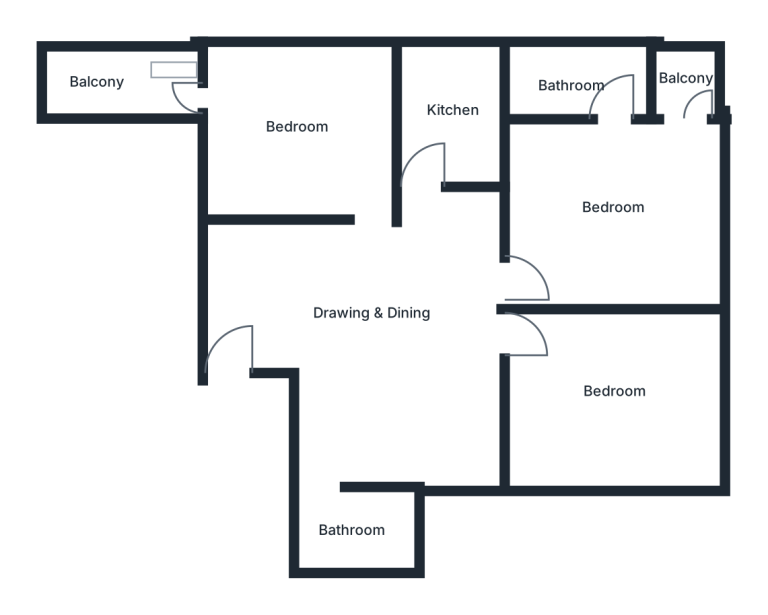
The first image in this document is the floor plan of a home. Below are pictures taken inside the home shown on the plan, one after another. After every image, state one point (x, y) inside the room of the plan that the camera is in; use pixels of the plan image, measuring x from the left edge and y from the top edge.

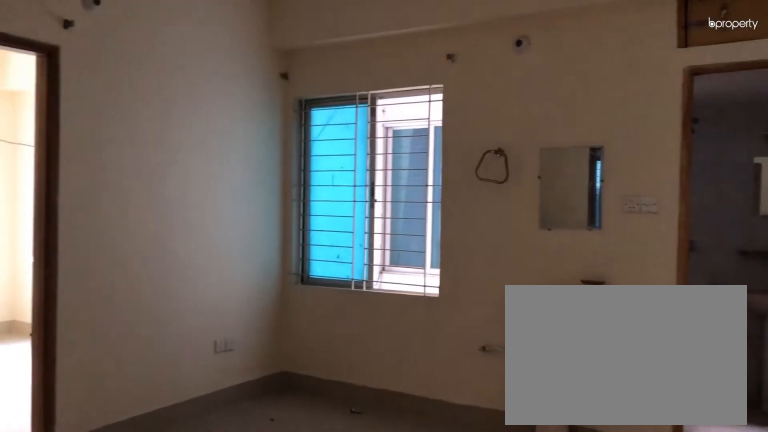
(370, 313)
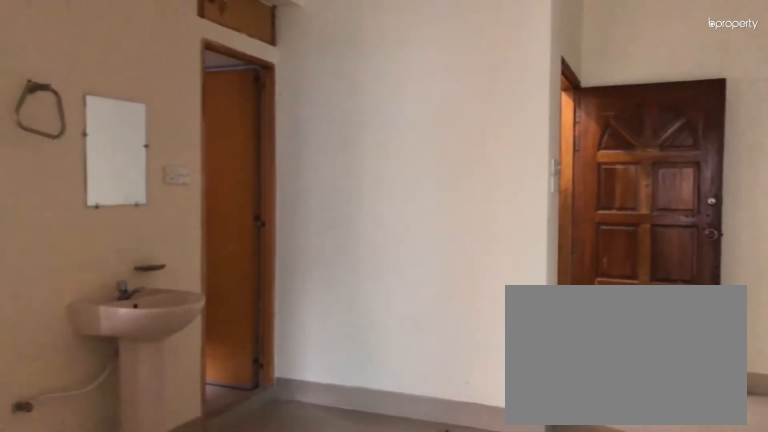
(369, 313)
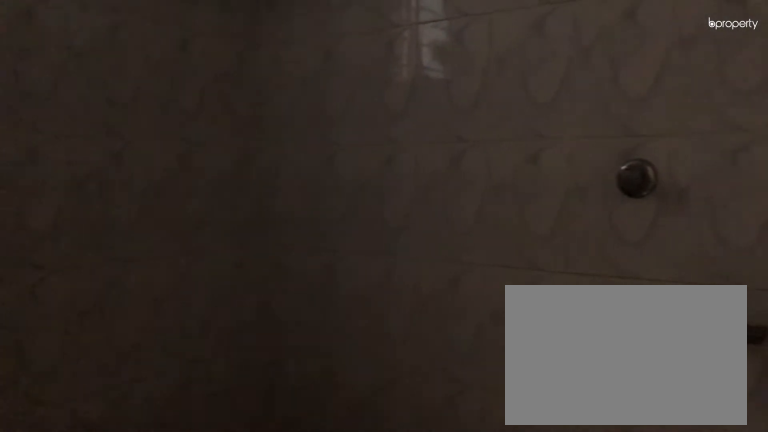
(352, 530)
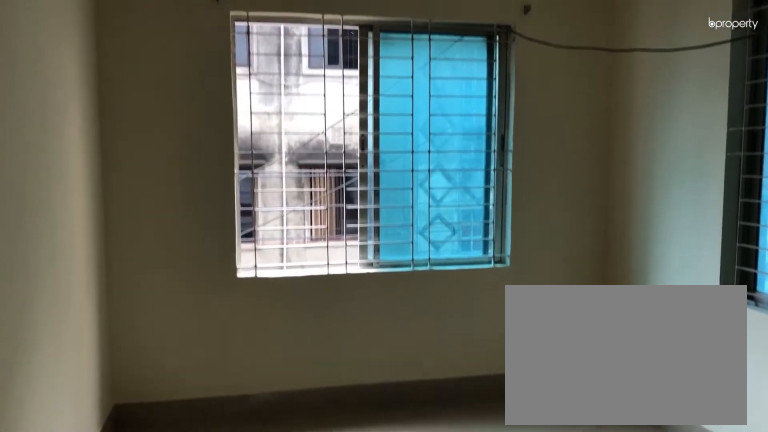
(616, 393)
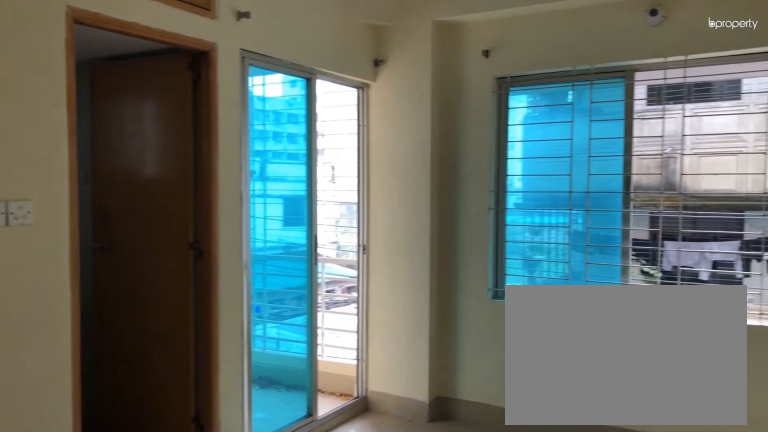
(616, 205)
